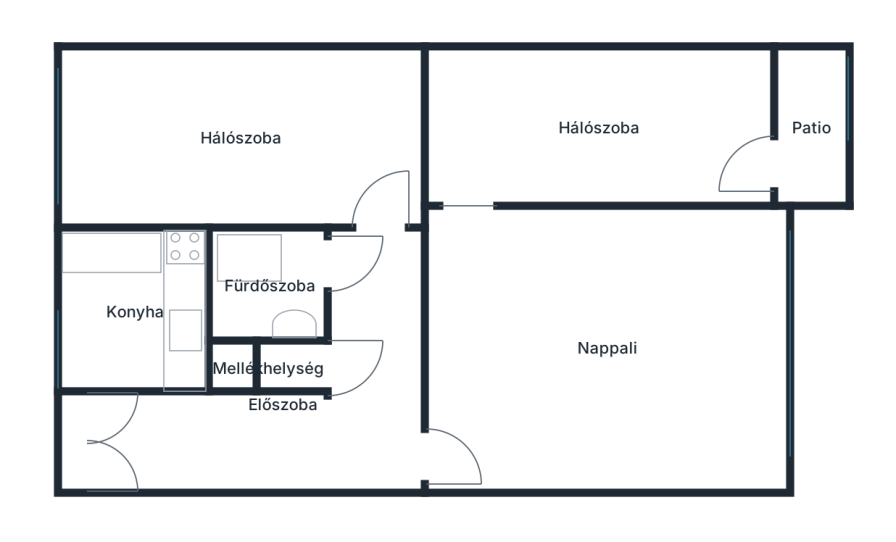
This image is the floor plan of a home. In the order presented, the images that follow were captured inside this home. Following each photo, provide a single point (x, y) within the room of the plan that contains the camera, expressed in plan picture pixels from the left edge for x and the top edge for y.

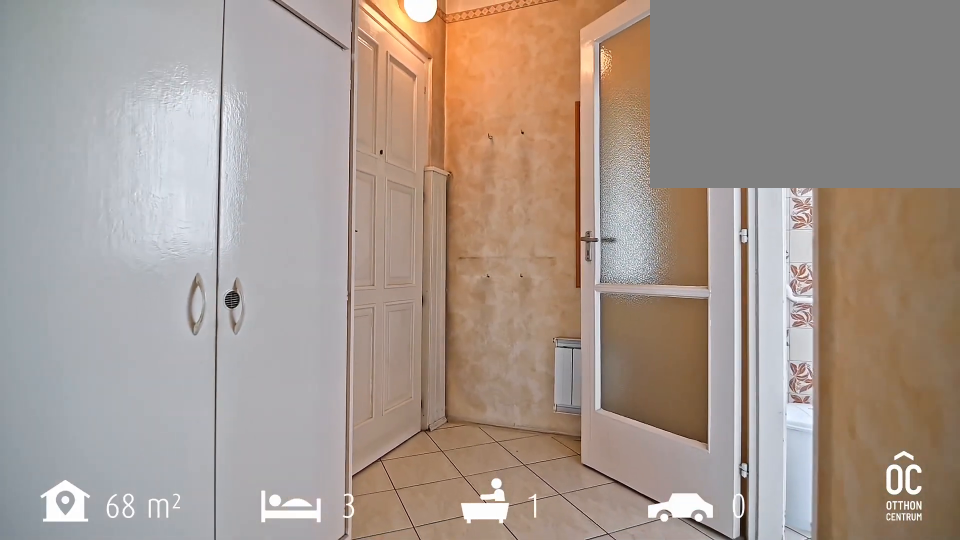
(262, 444)
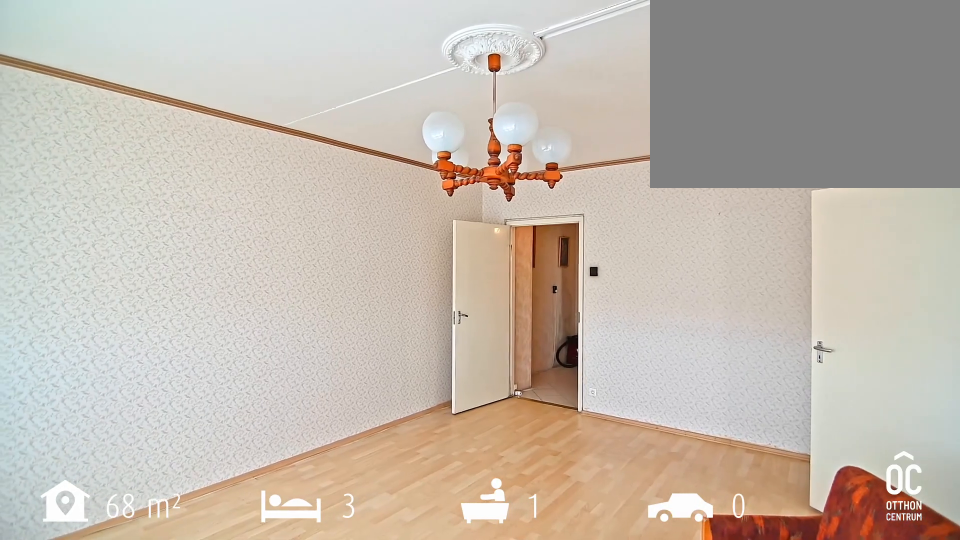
(609, 354)
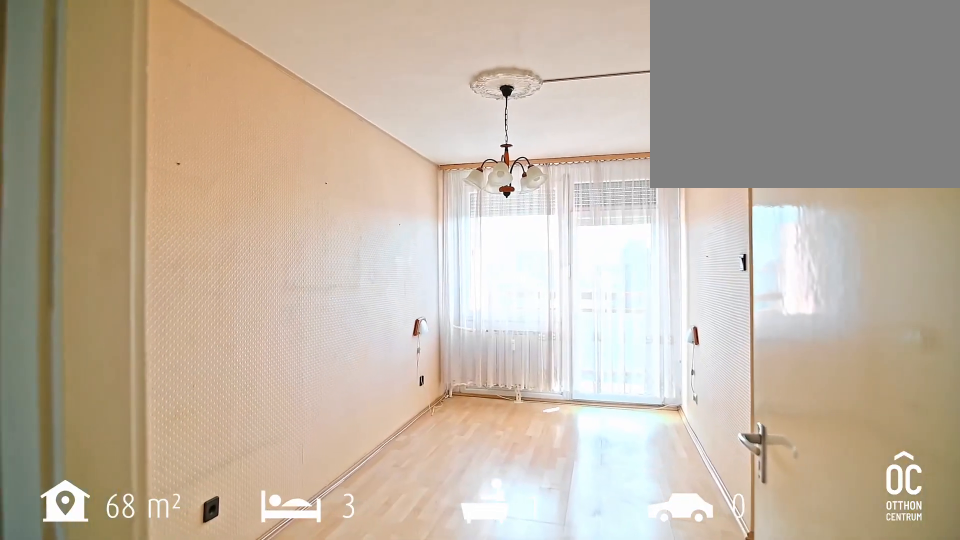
(591, 130)
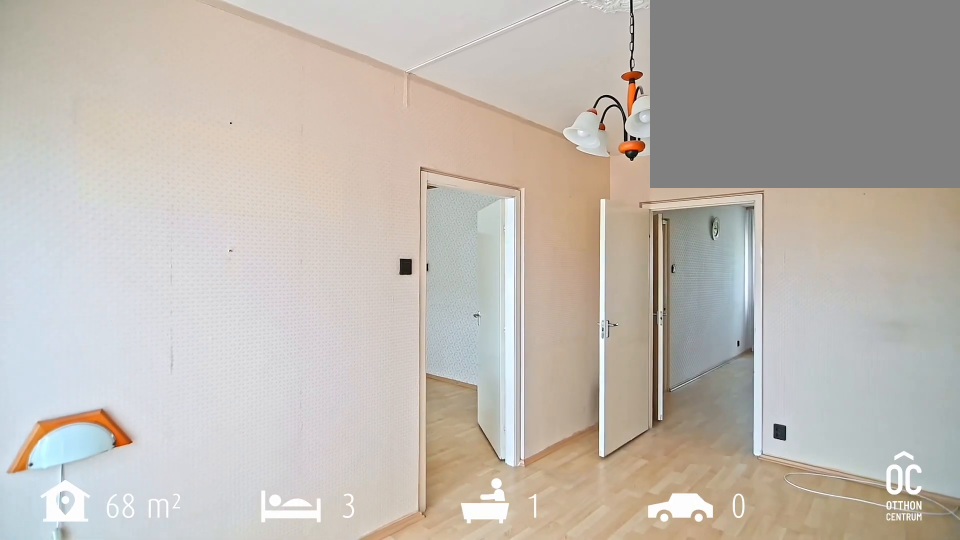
(591, 129)
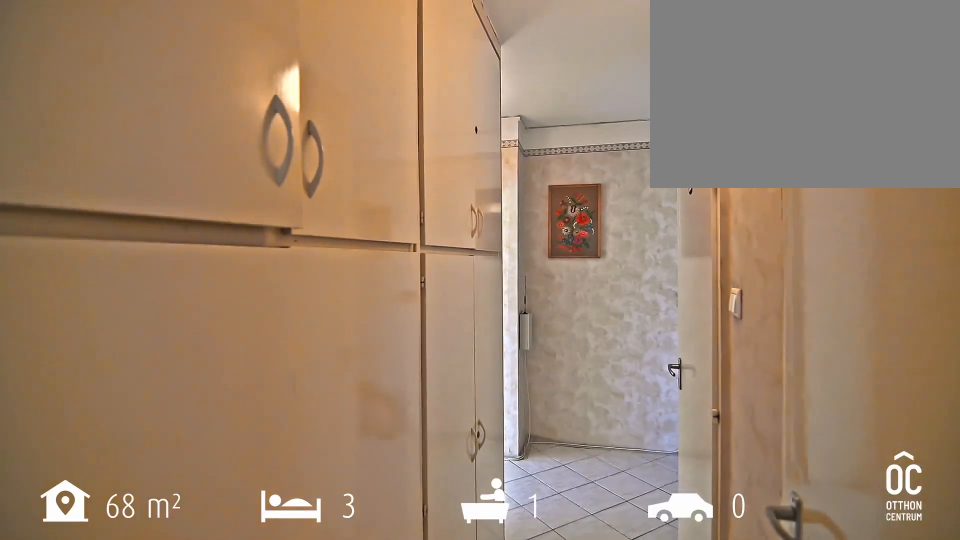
(371, 332)
